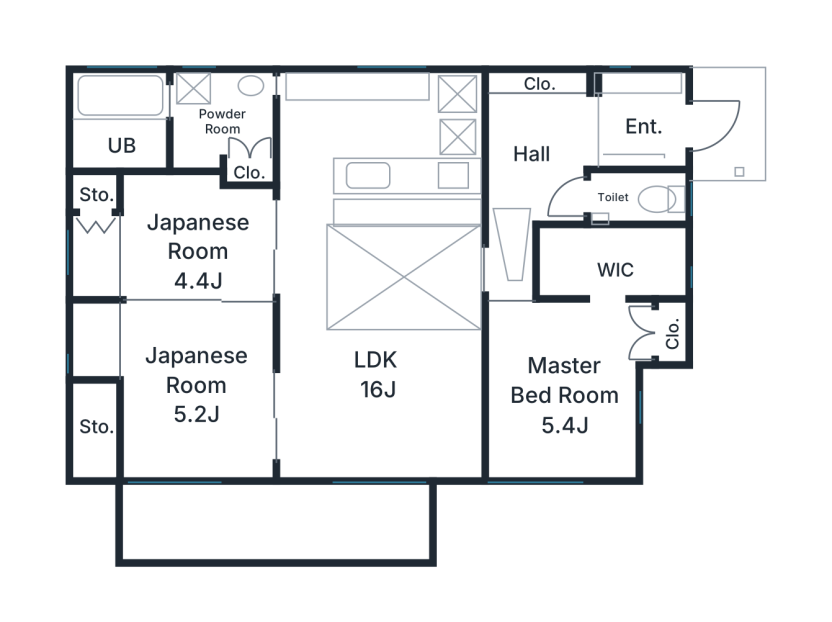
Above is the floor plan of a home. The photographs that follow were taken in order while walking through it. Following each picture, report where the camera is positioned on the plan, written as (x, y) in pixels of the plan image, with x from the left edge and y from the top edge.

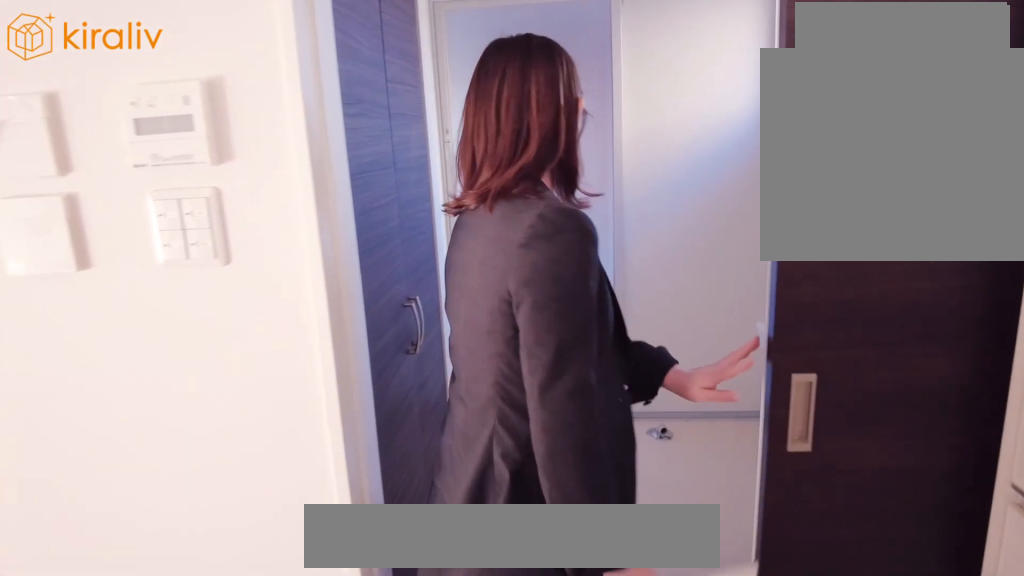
(271, 144)
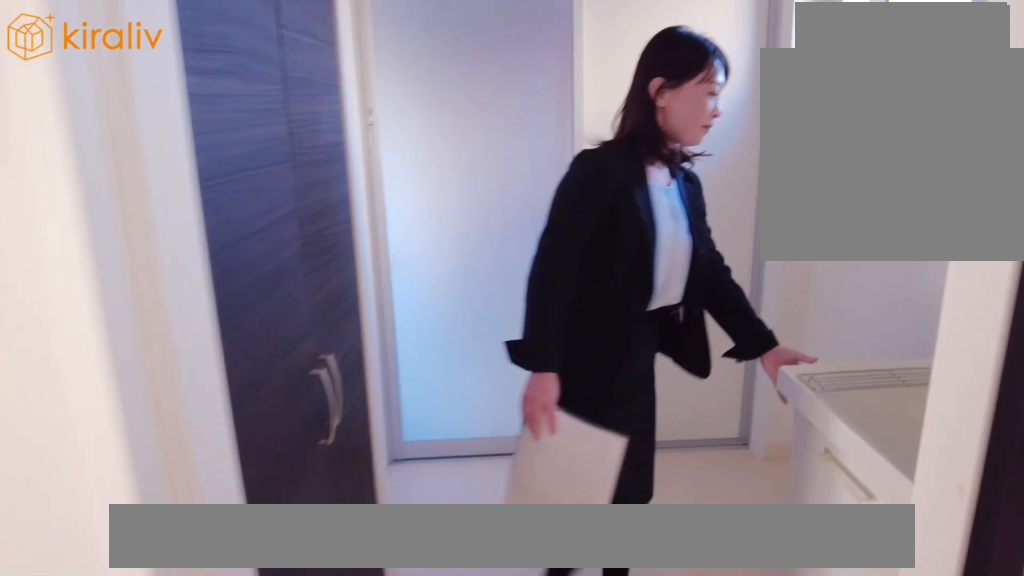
(228, 146)
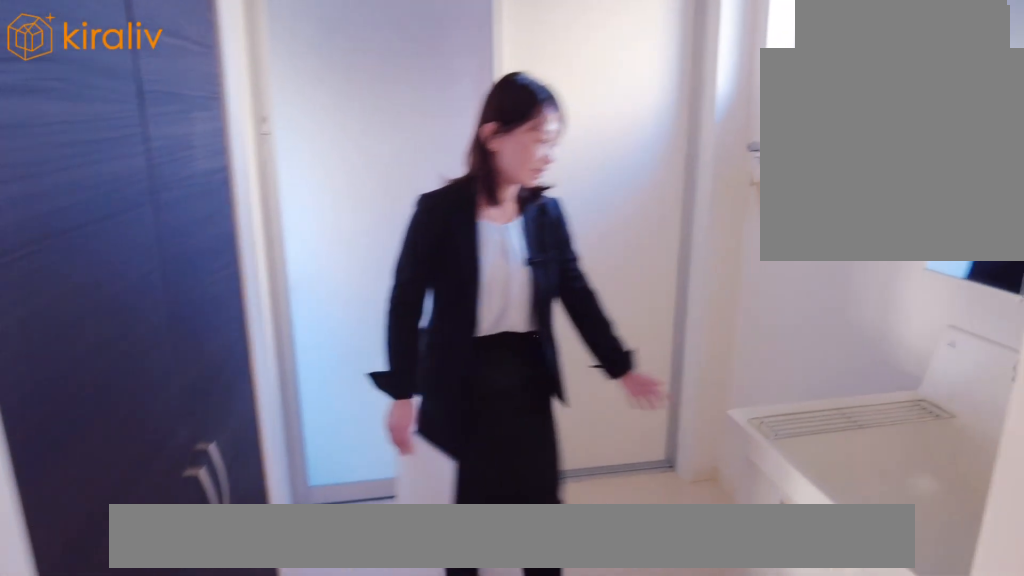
(227, 146)
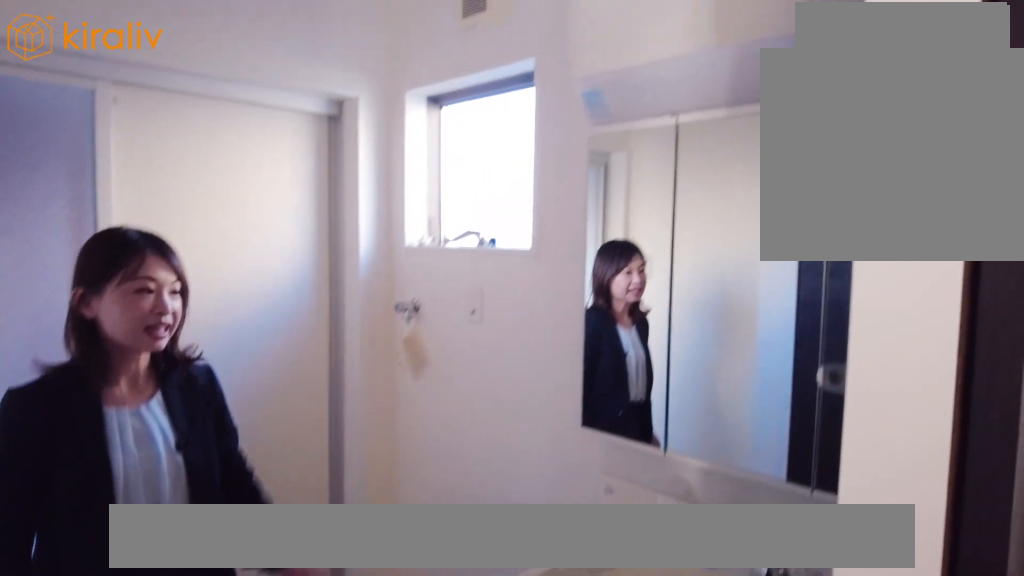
(226, 144)
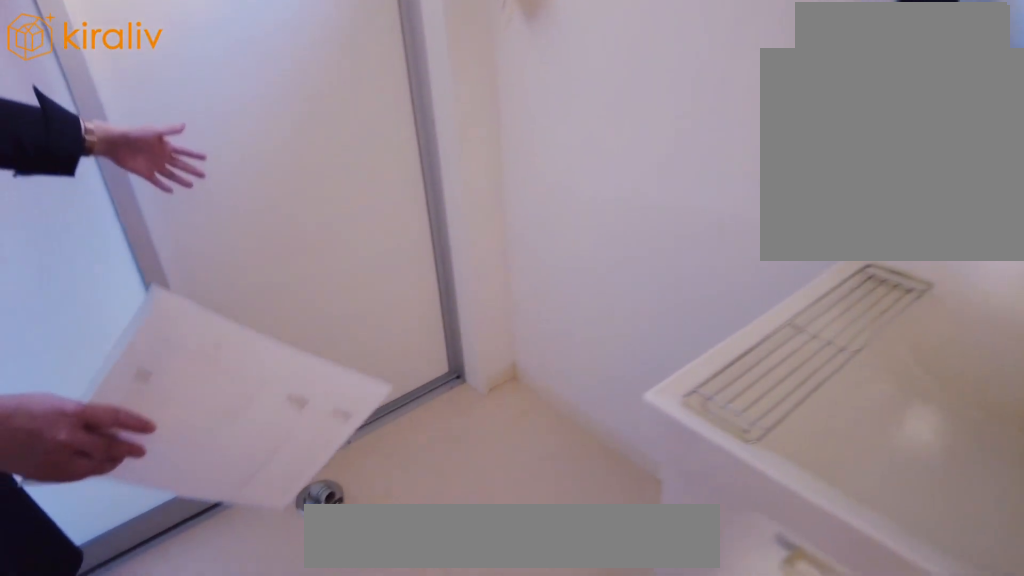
(199, 146)
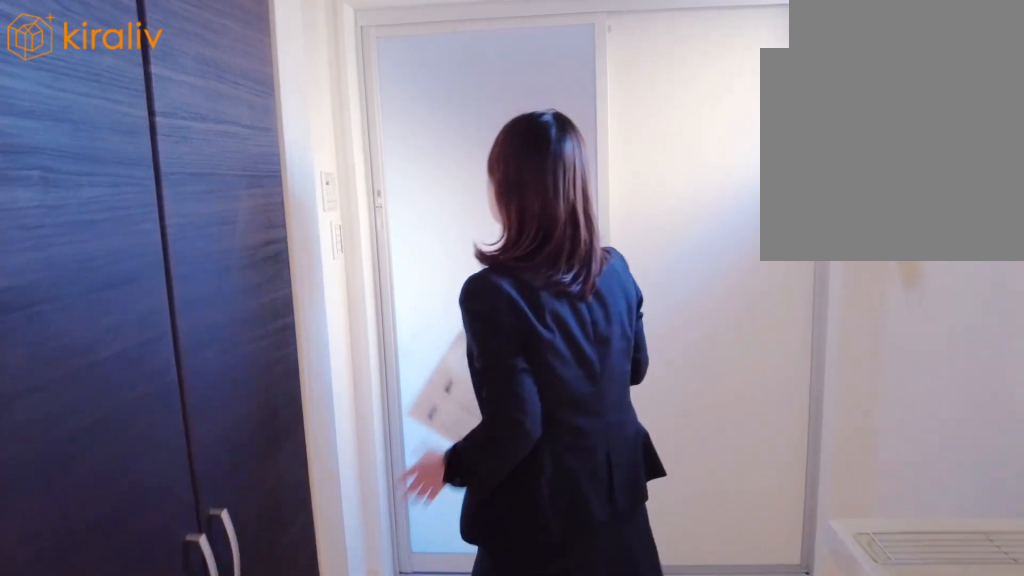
(181, 148)
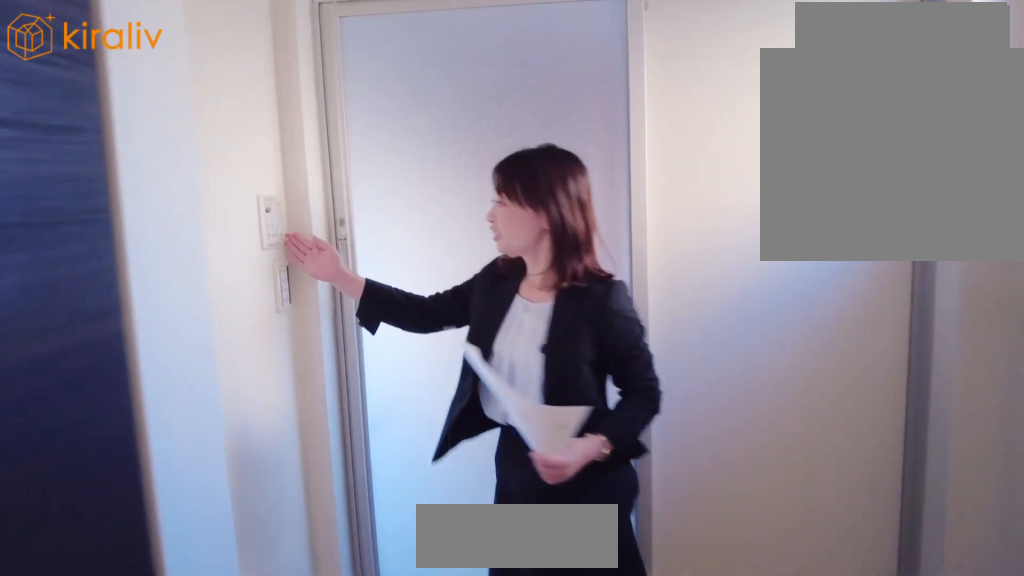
(175, 144)
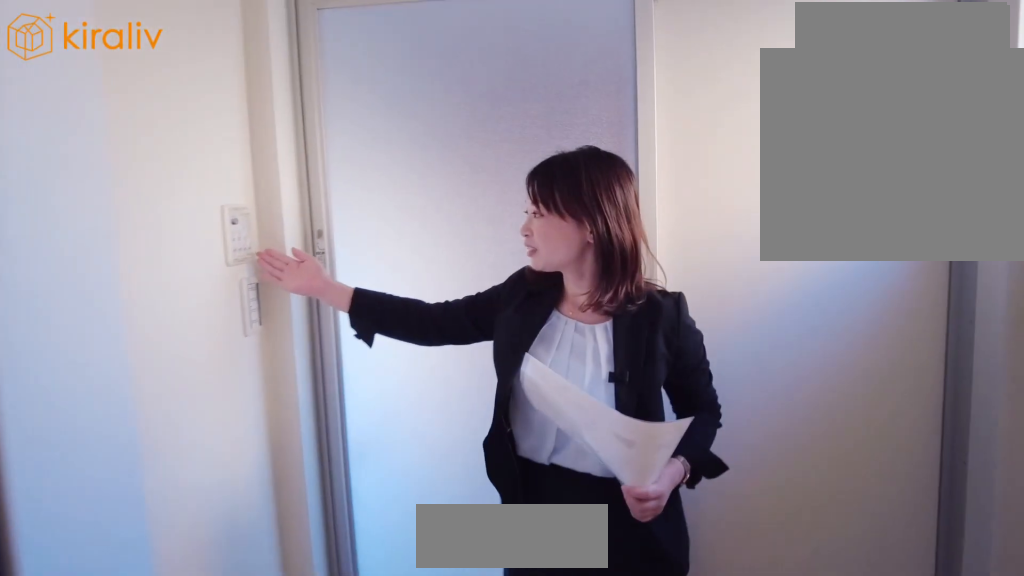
(174, 146)
